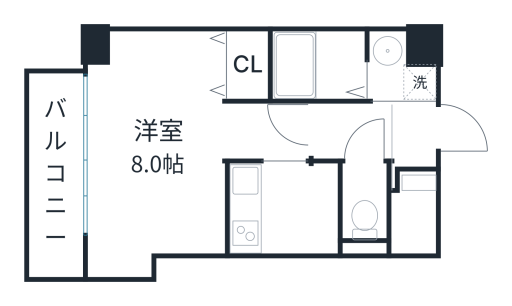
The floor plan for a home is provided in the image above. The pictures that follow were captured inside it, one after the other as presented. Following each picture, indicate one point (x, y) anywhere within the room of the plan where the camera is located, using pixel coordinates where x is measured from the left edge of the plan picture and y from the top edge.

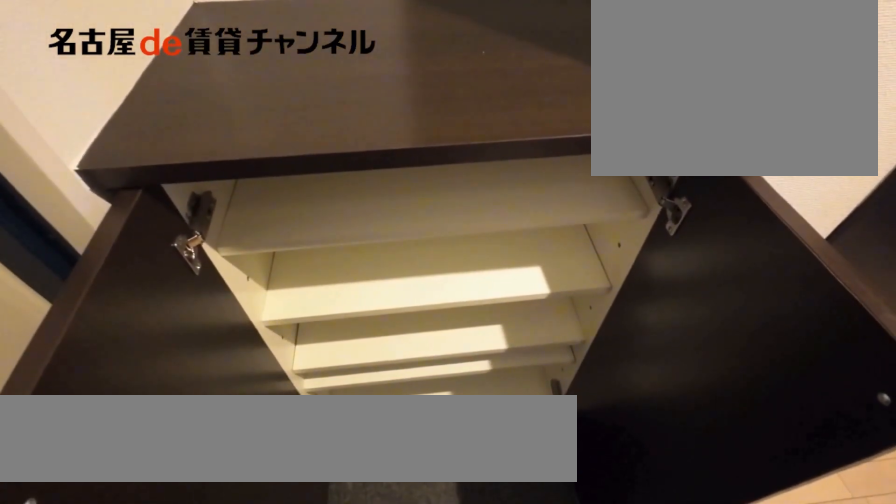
(419, 183)
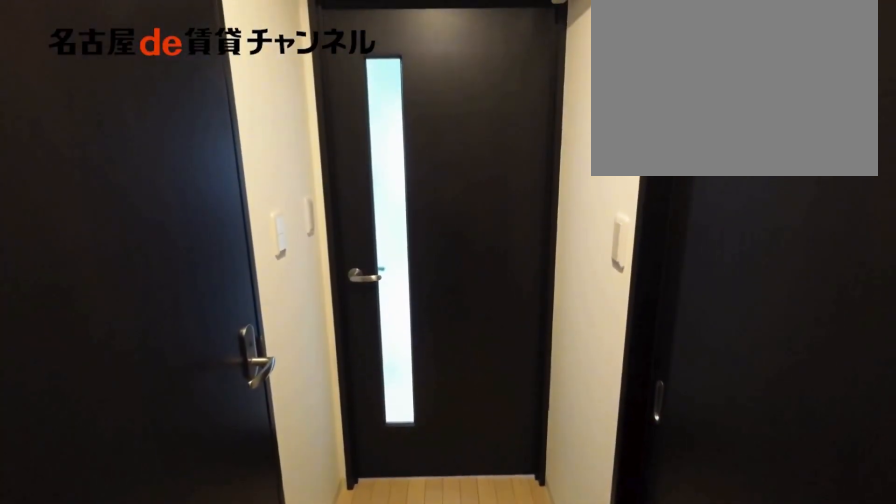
(352, 131)
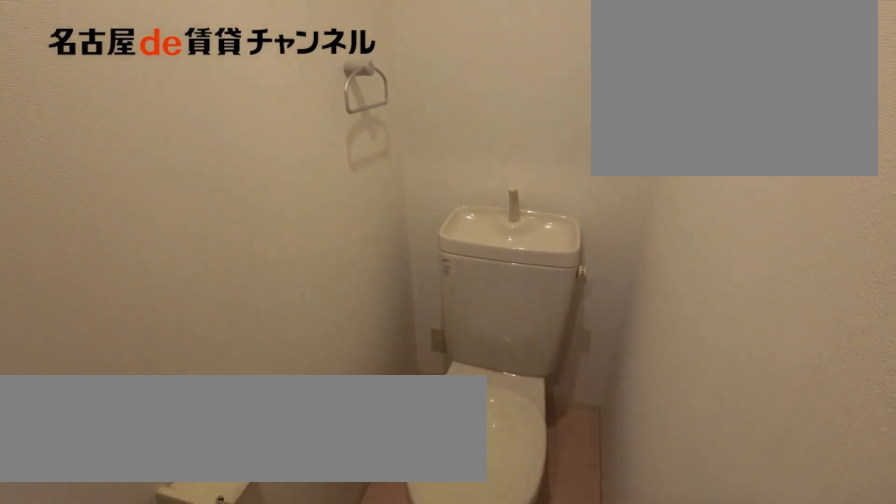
(364, 202)
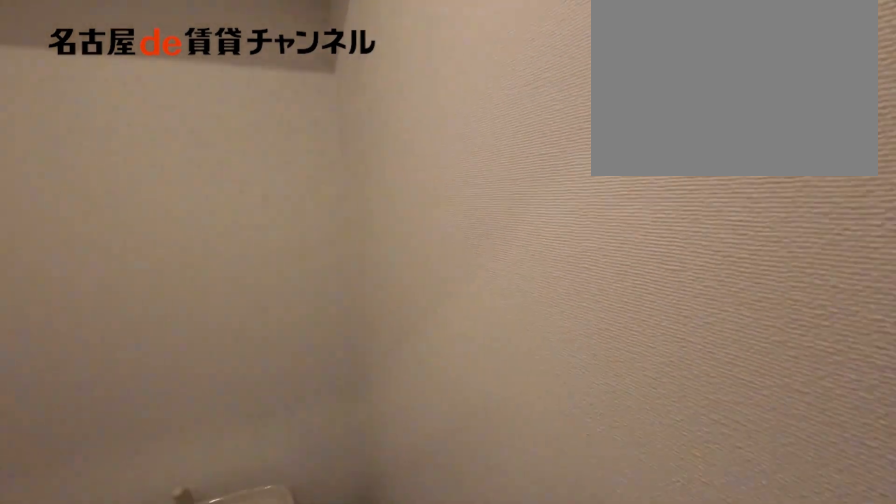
(364, 202)
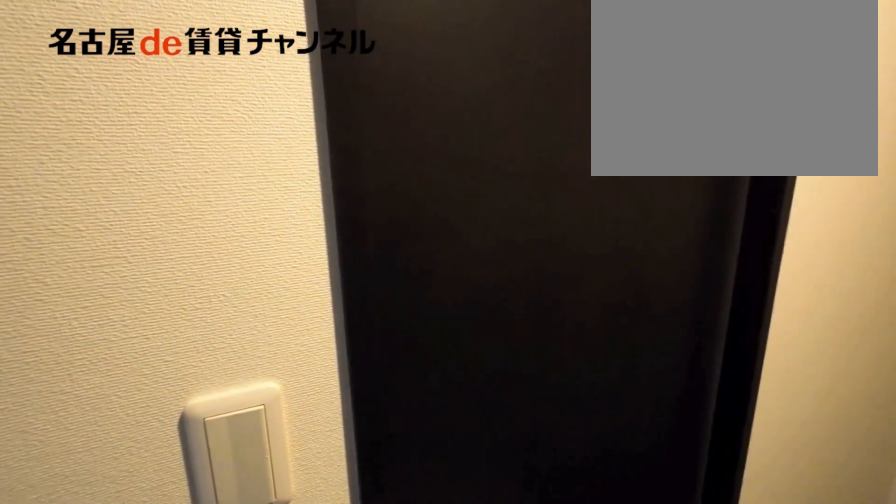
(352, 131)
